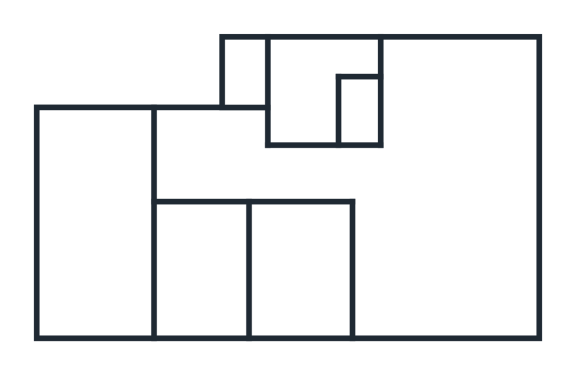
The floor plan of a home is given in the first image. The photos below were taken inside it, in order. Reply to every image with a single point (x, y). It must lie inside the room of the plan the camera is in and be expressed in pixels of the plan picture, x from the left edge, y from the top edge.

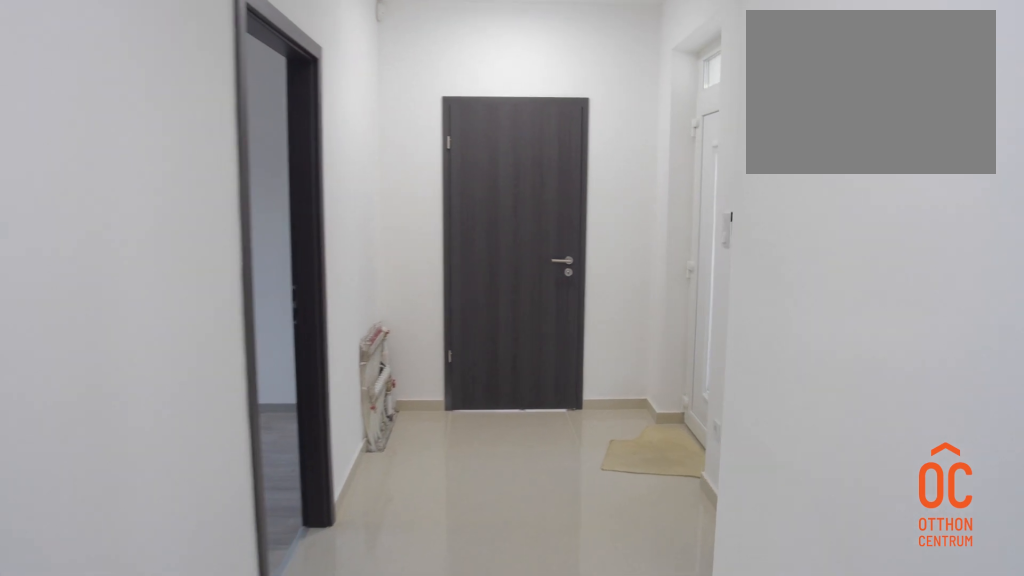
(214, 165)
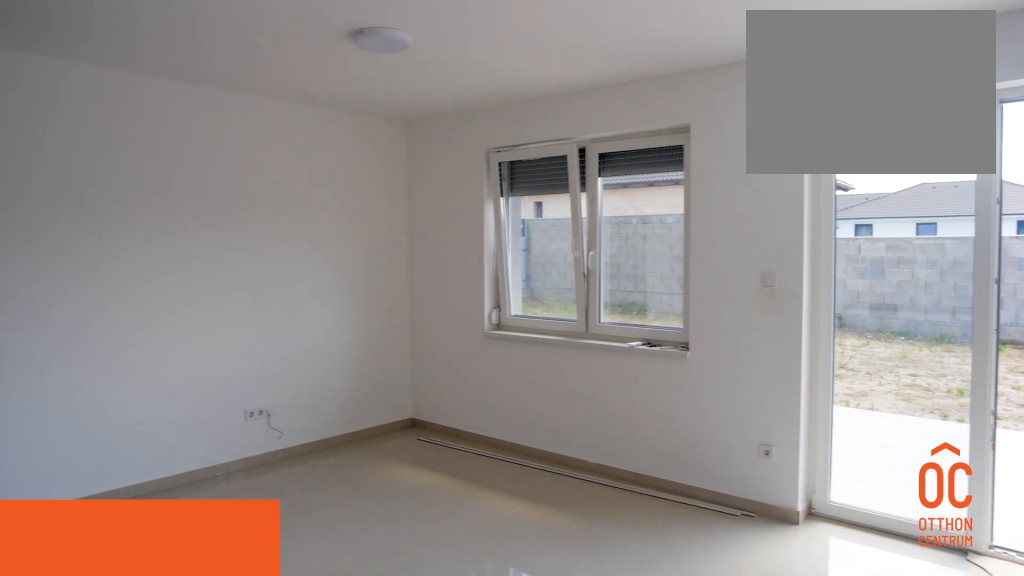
(457, 252)
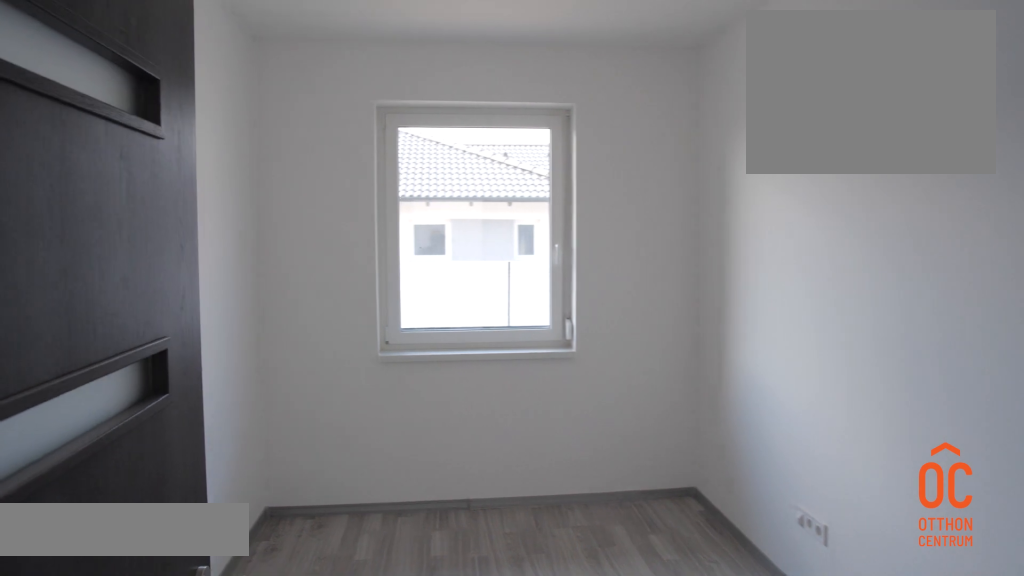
(299, 274)
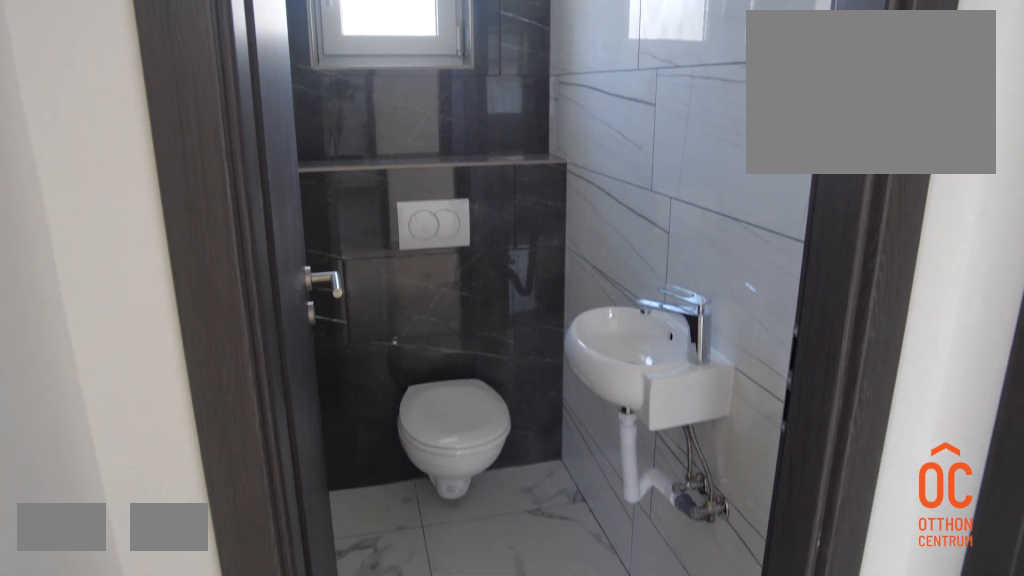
(245, 75)
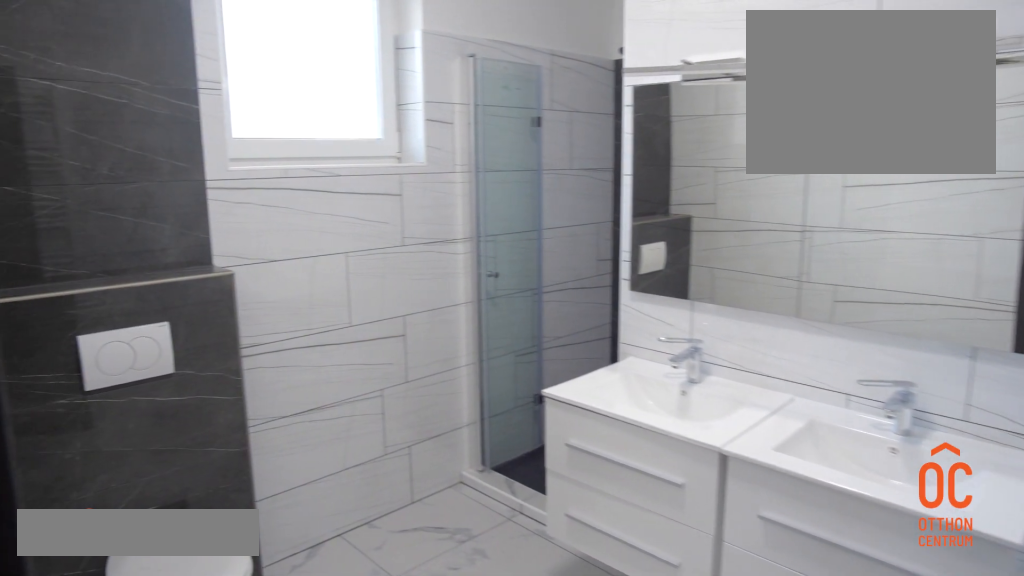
(300, 75)
